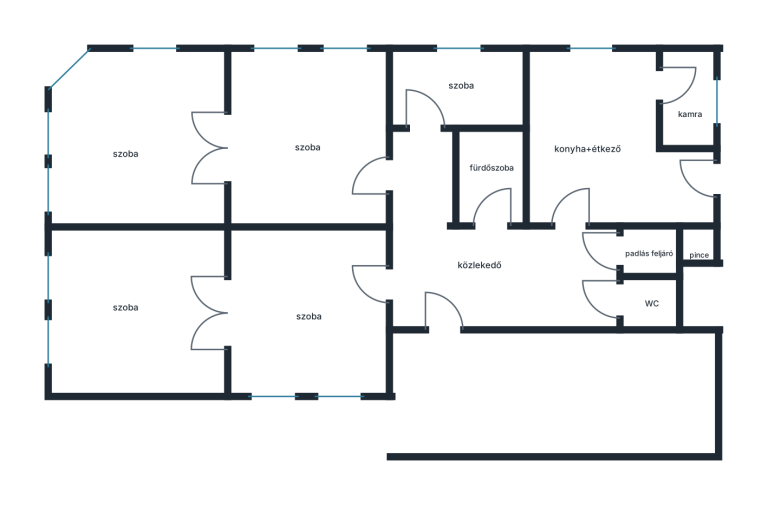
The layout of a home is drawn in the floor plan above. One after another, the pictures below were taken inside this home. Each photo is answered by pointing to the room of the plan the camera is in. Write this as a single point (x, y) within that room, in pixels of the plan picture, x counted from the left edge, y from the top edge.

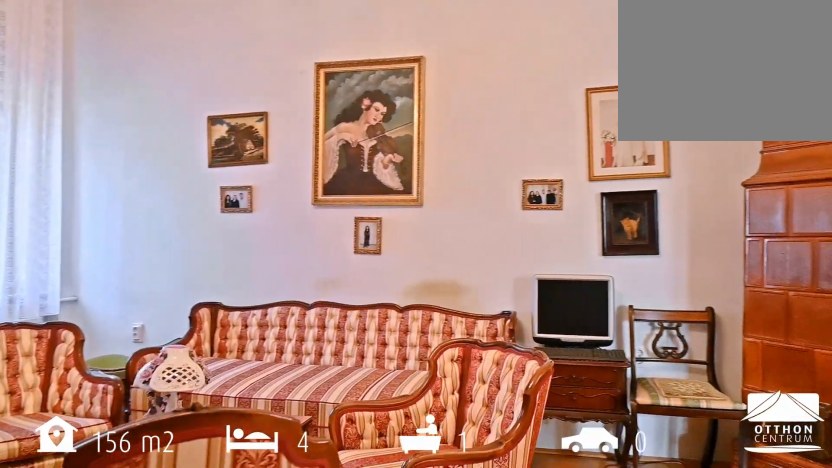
(65, 379)
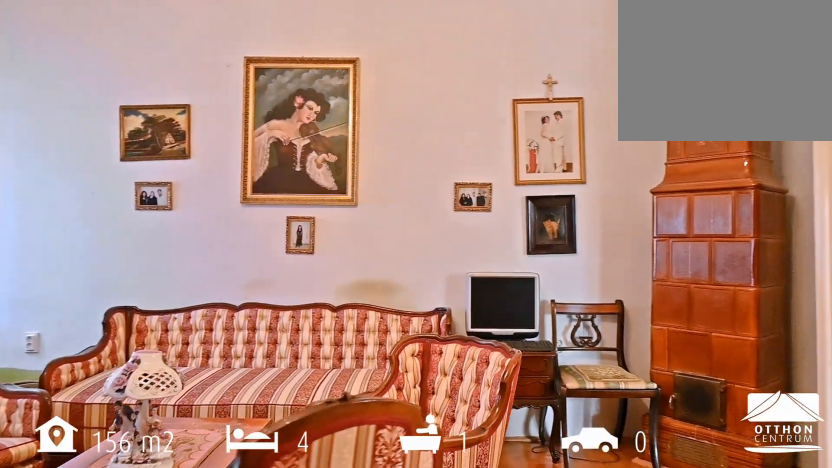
(127, 312)
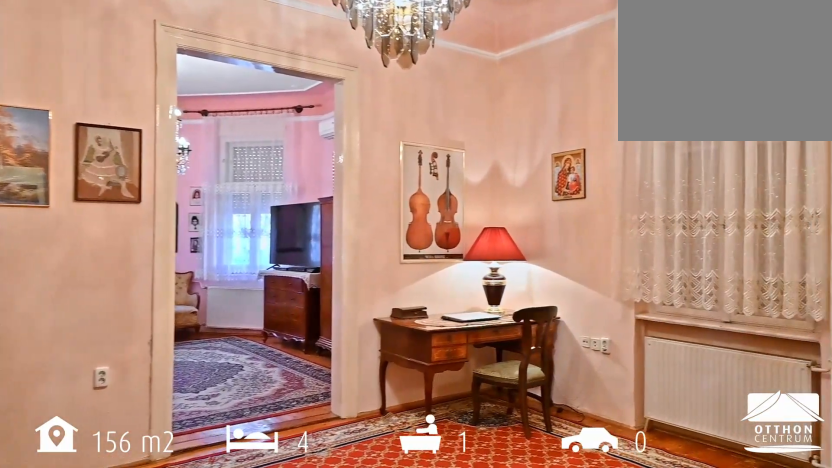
(308, 146)
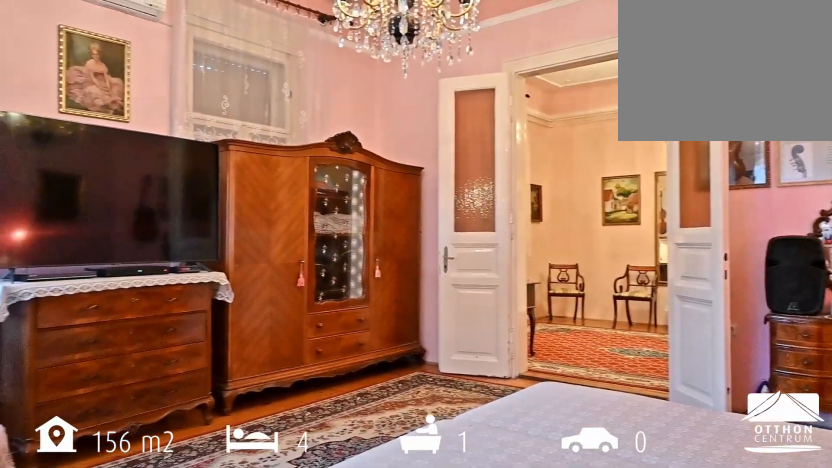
(137, 146)
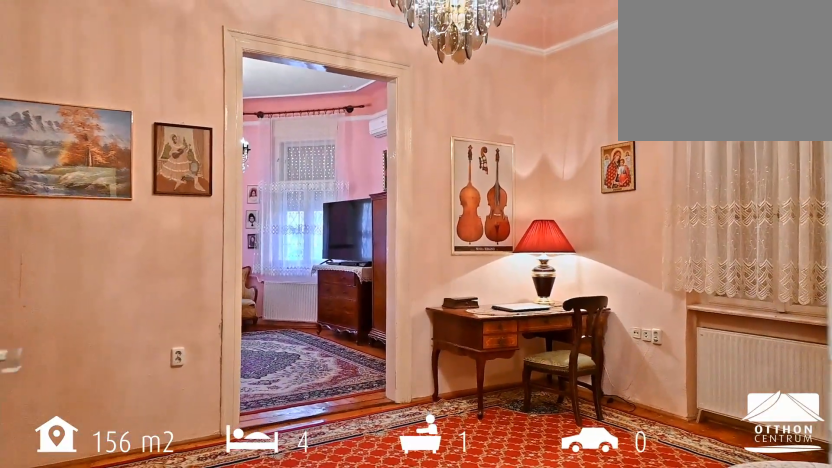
(382, 172)
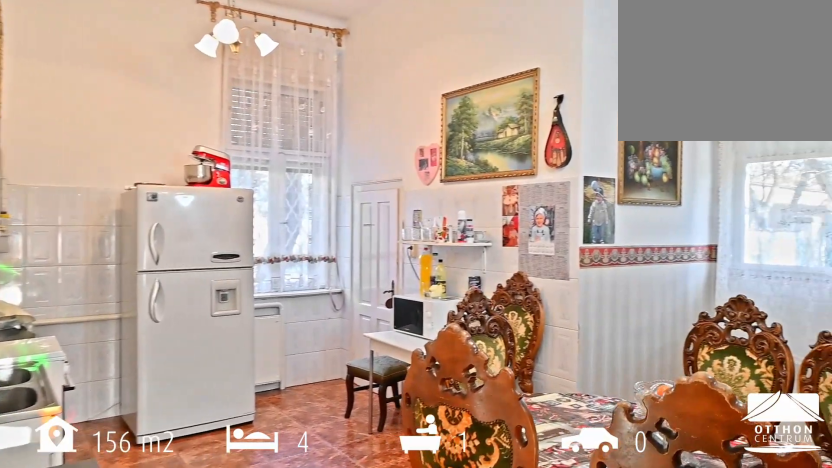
(589, 150)
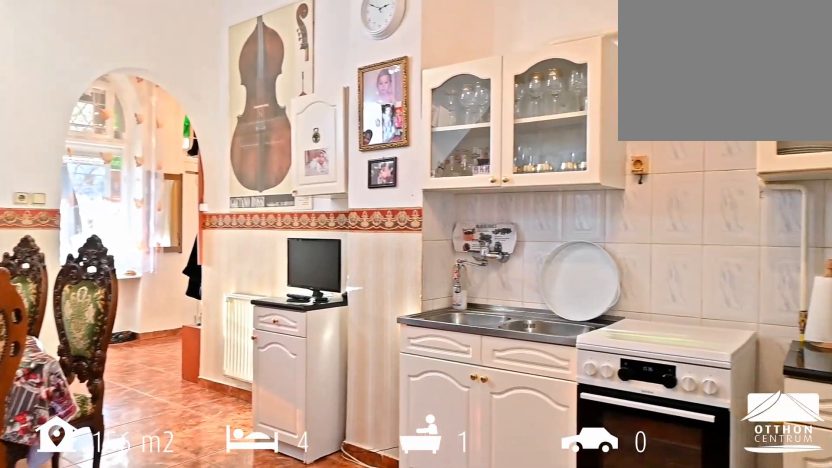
(589, 150)
